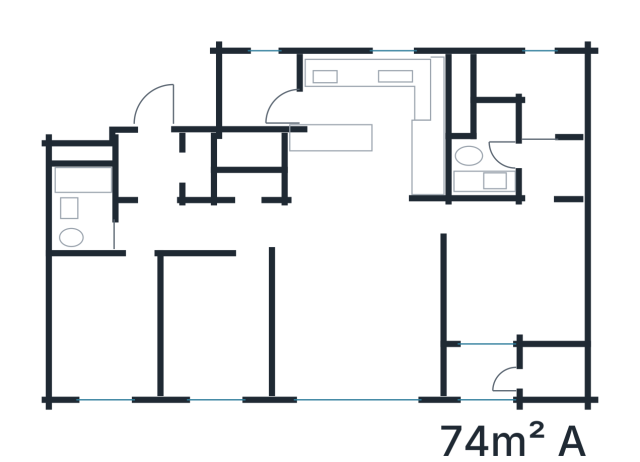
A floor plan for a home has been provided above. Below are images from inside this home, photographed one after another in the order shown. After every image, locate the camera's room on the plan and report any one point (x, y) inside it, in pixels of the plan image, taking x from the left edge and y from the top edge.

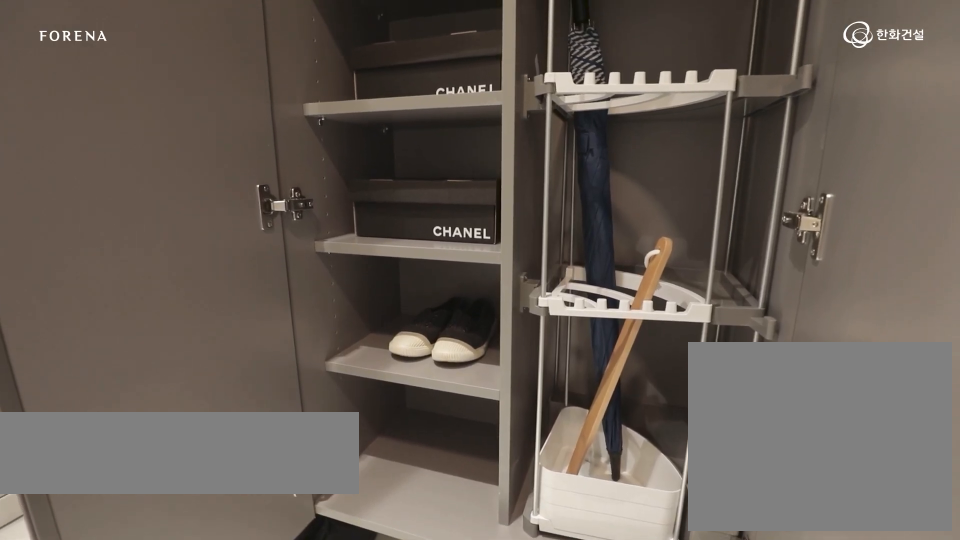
(156, 164)
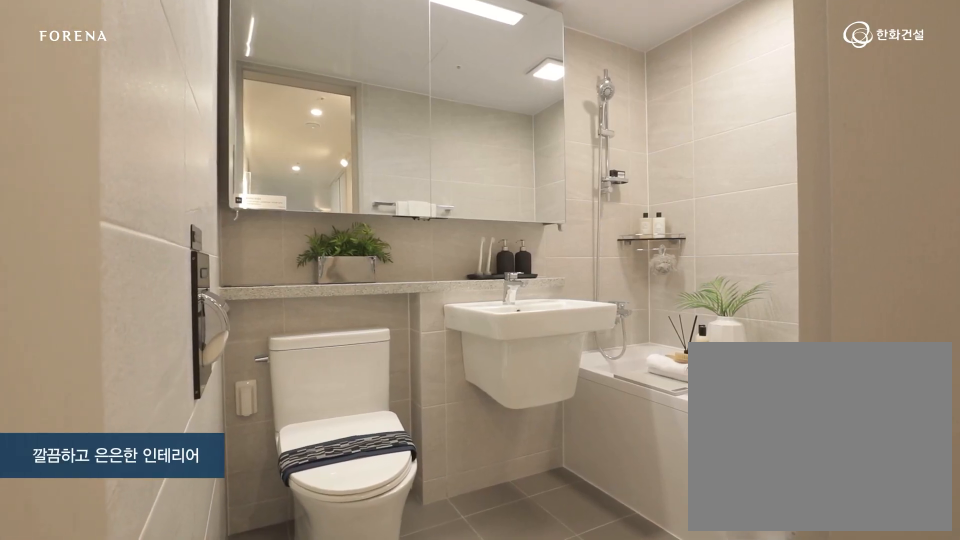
(107, 231)
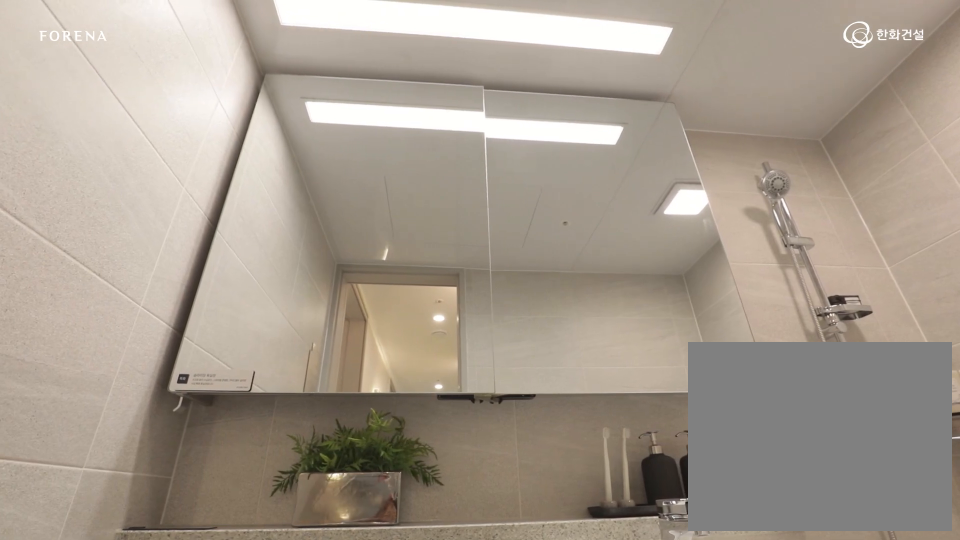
(107, 231)
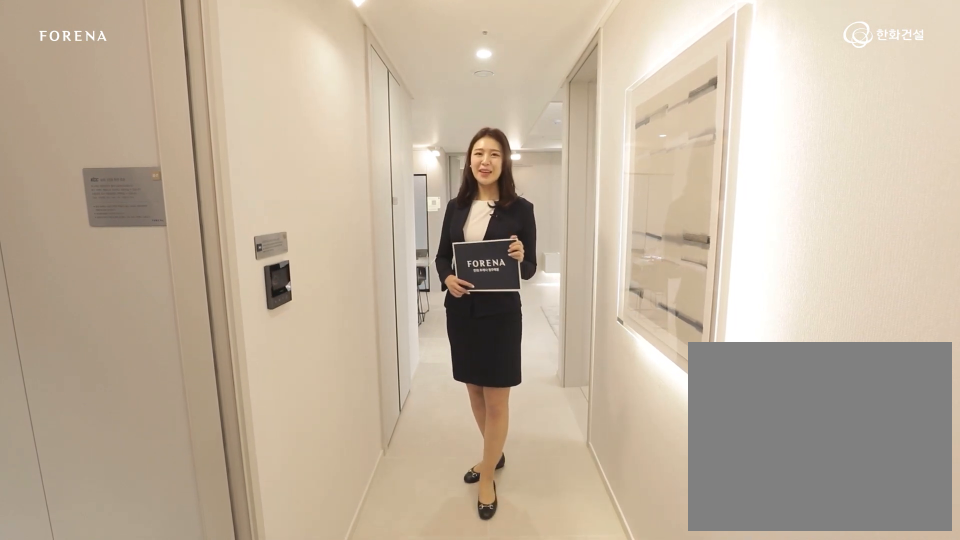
(228, 227)
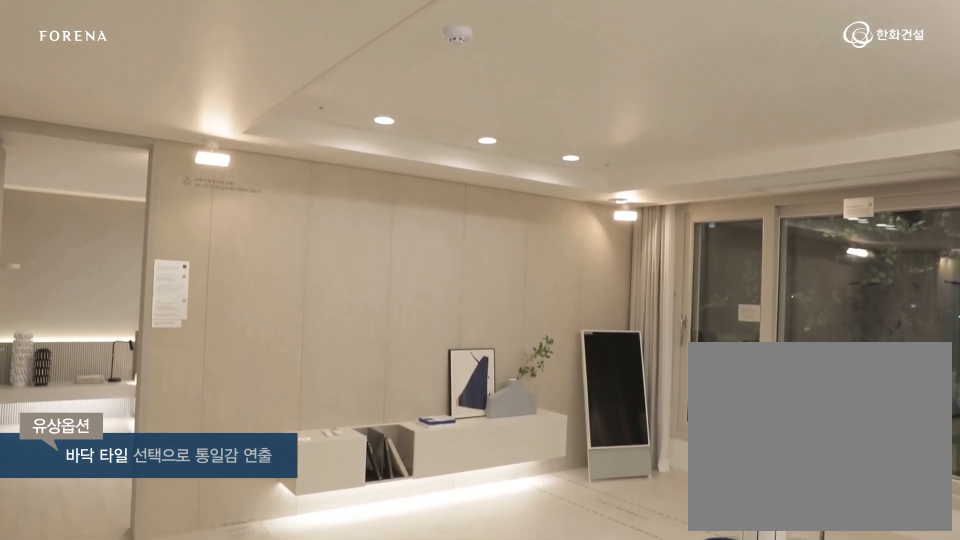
(363, 308)
